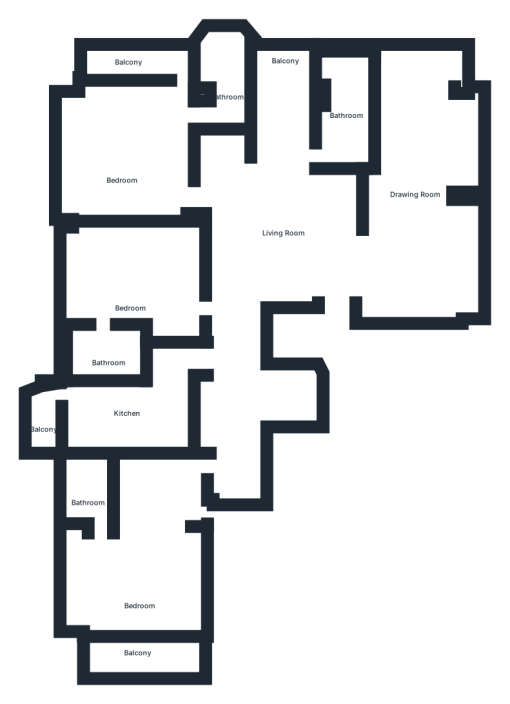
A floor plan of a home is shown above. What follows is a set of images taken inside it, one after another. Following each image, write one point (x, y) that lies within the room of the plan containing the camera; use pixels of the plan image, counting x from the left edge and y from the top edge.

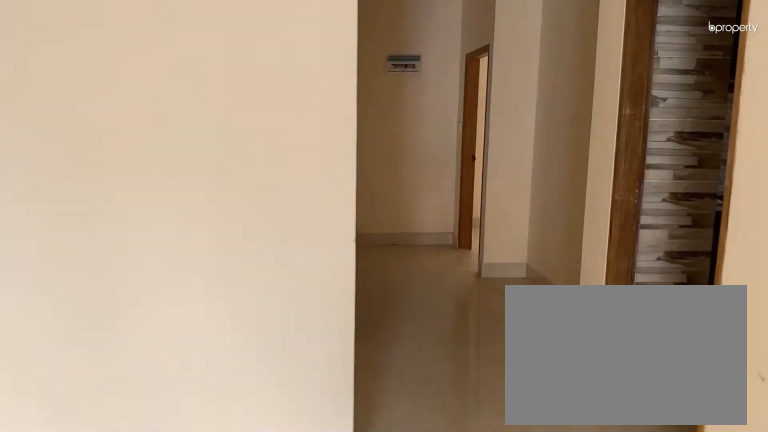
(288, 231)
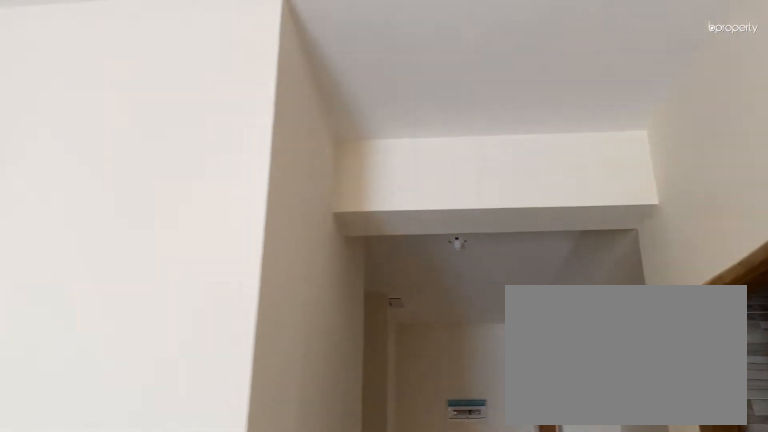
(288, 231)
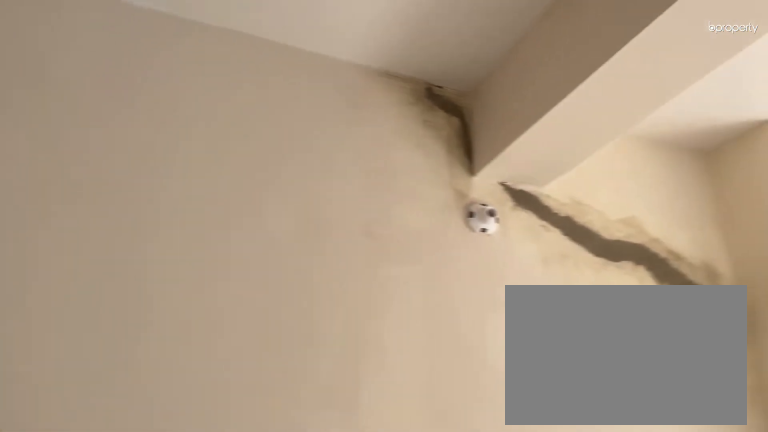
(414, 189)
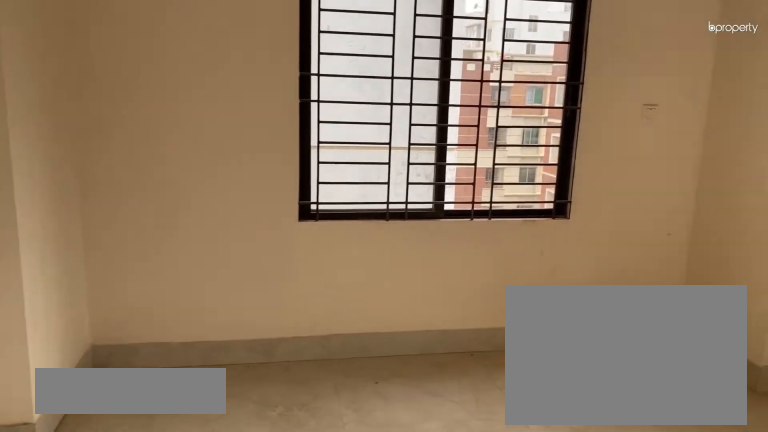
(125, 166)
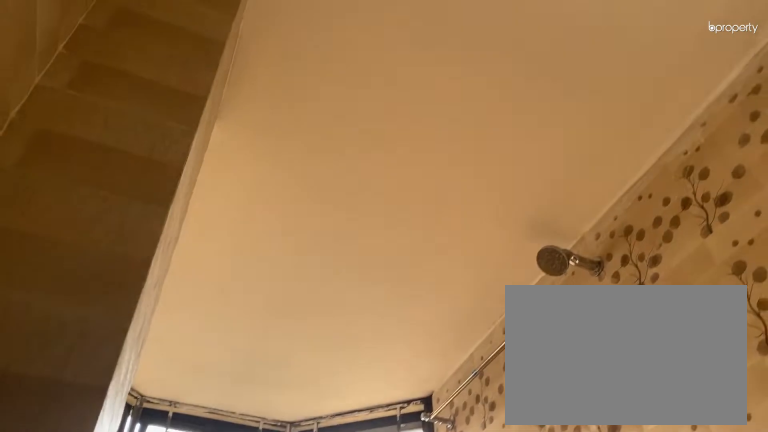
(231, 91)
